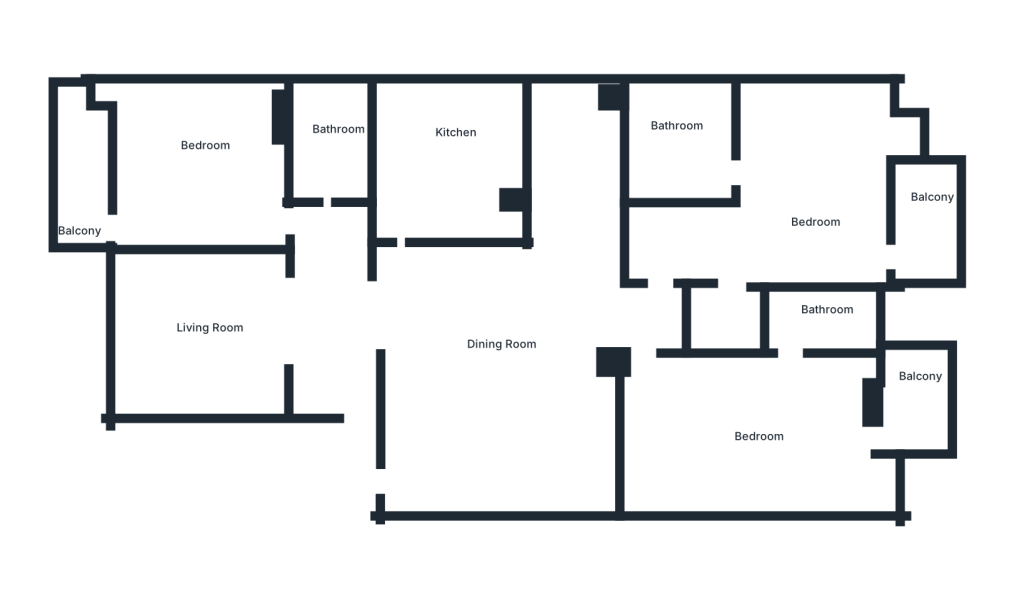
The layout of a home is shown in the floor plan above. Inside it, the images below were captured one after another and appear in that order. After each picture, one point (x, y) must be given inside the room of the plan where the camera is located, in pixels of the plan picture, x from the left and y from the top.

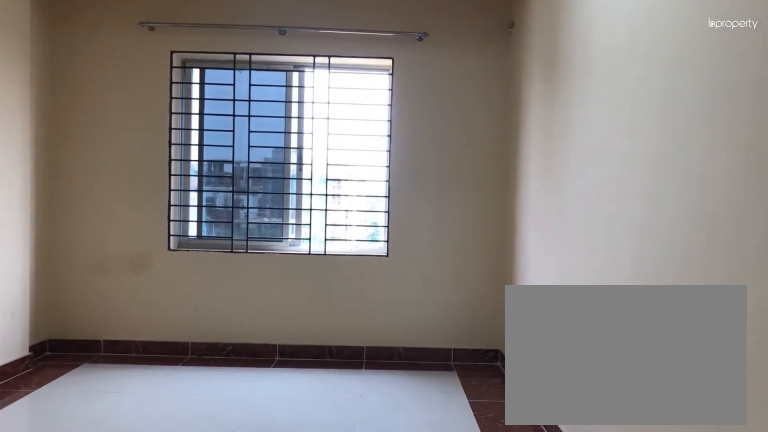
(222, 335)
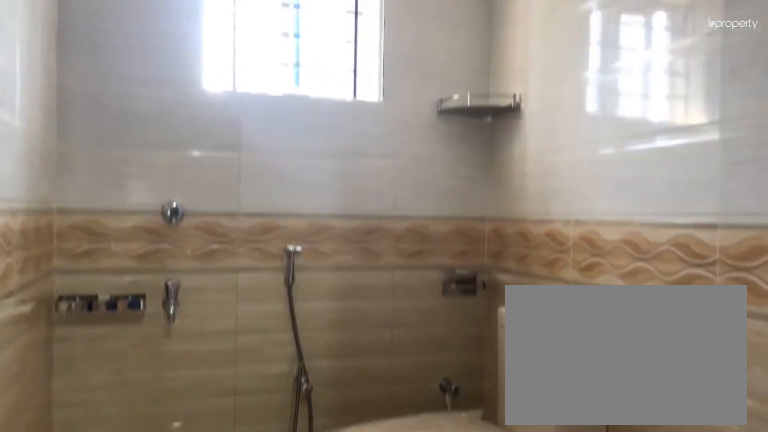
(335, 157)
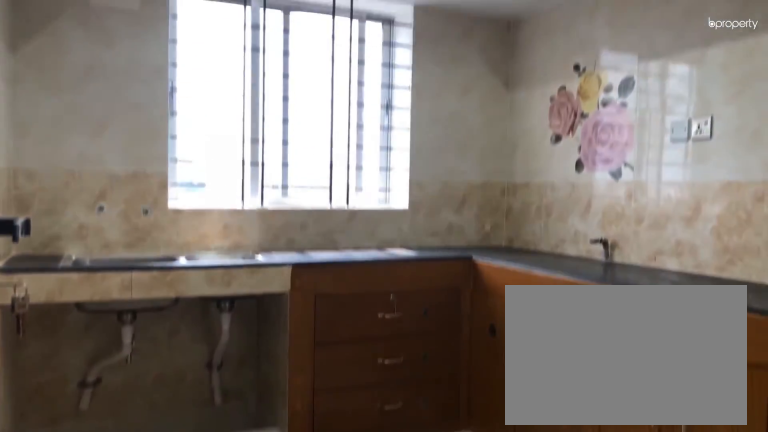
(458, 156)
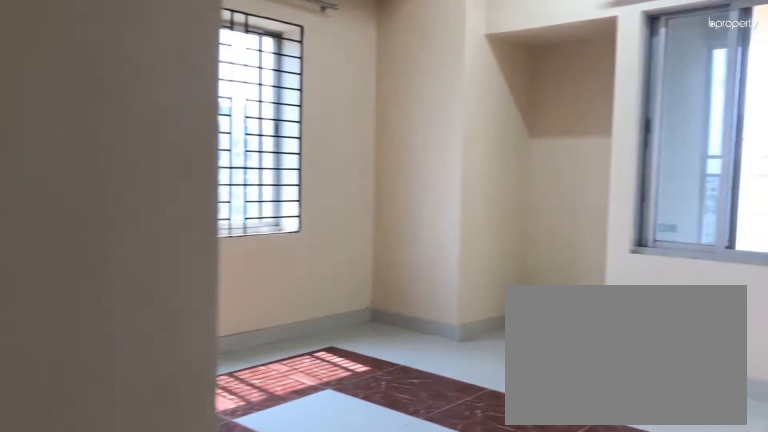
(820, 194)
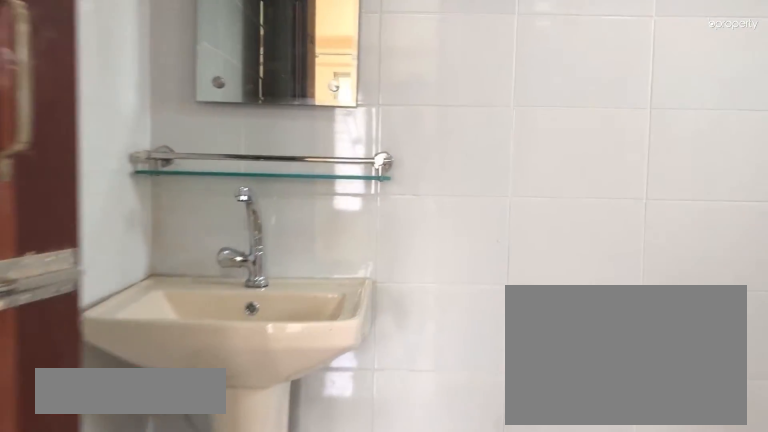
(671, 148)
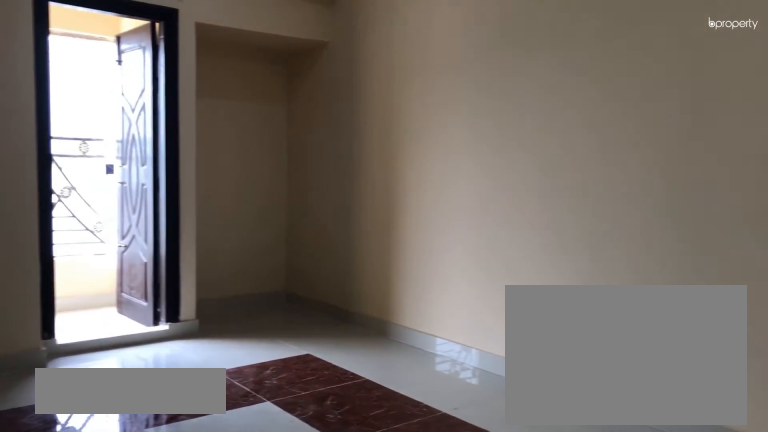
(750, 430)
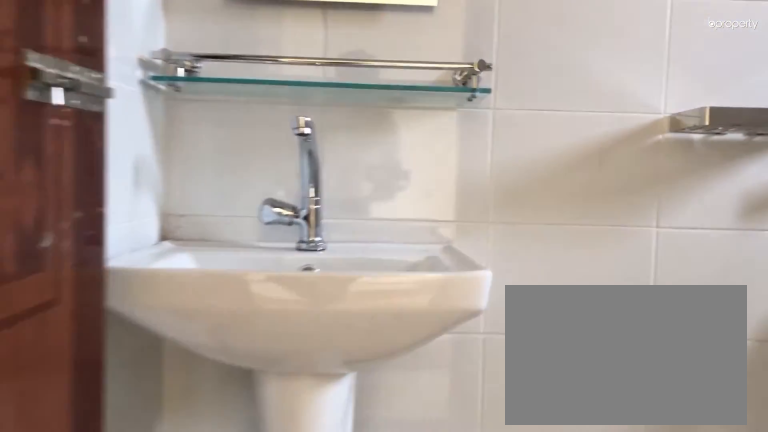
(814, 317)
